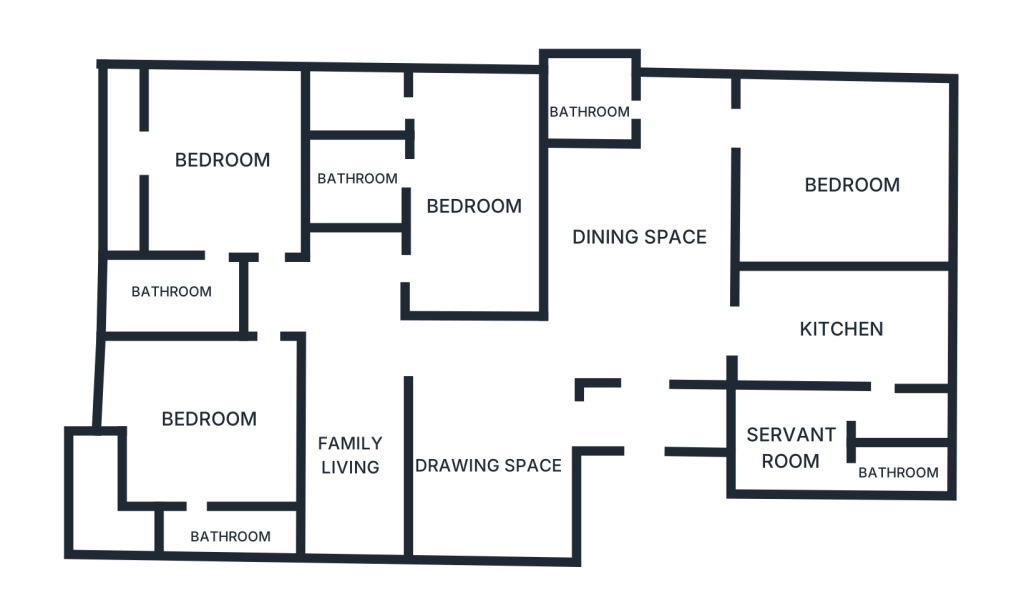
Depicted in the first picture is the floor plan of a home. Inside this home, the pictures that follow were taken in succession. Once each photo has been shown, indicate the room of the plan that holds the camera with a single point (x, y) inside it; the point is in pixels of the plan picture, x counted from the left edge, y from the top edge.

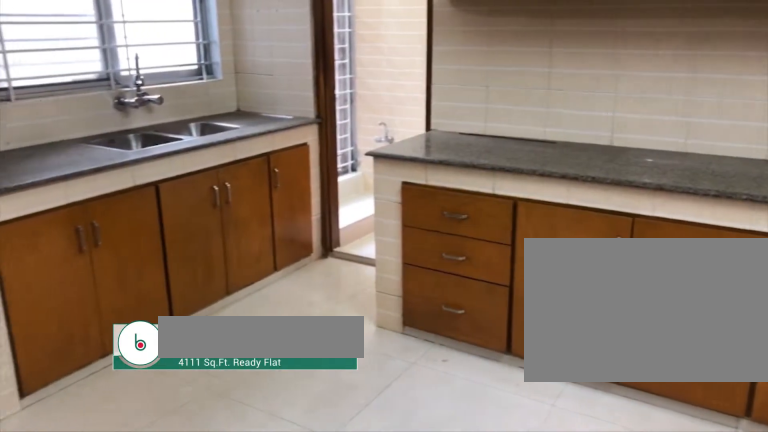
(828, 324)
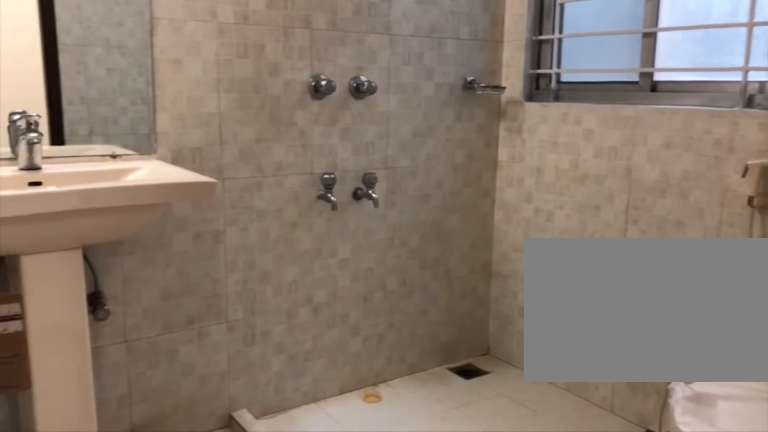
(601, 97)
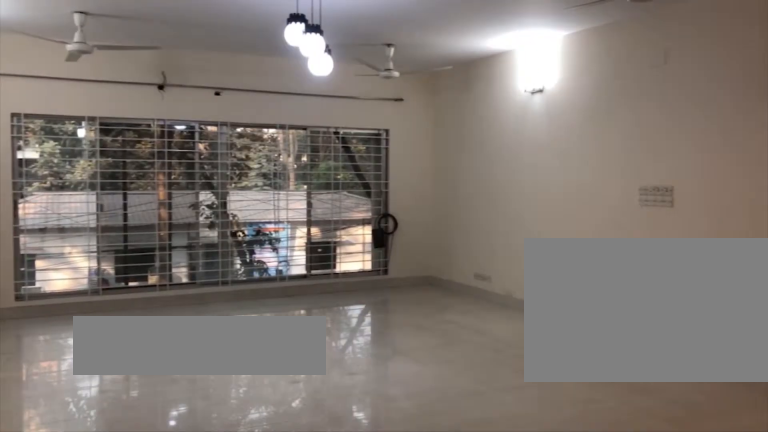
(531, 447)
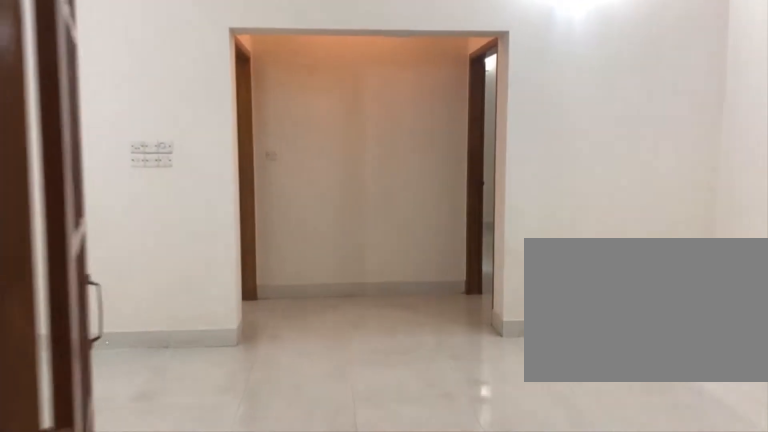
(420, 356)
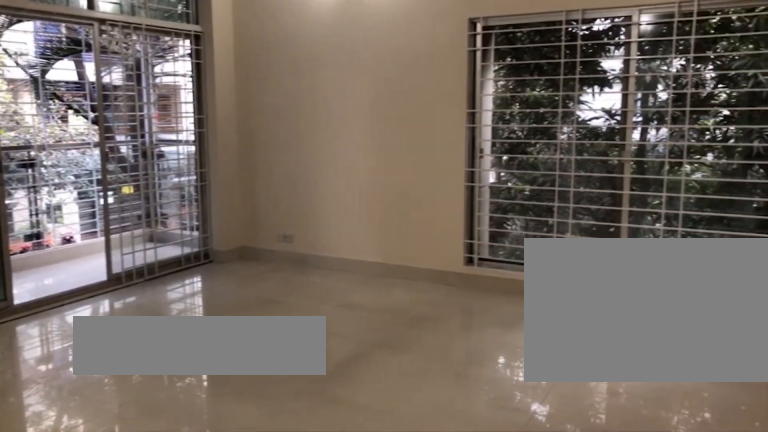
(256, 190)
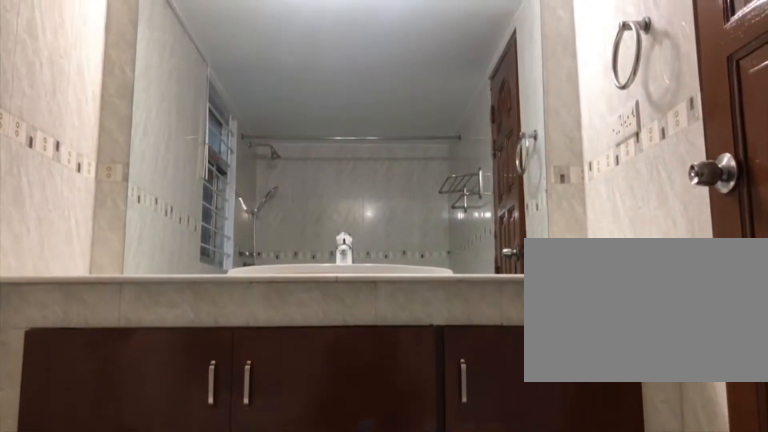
(198, 524)
